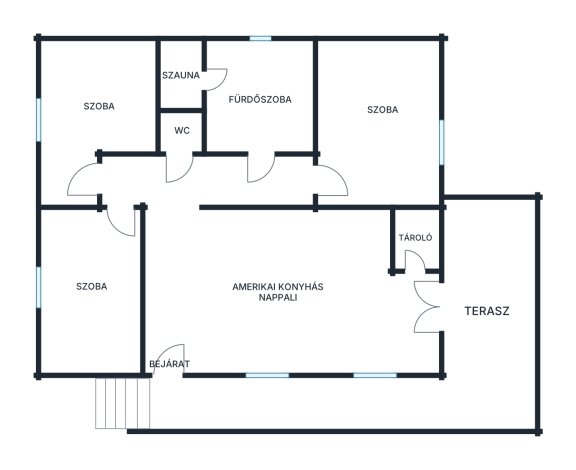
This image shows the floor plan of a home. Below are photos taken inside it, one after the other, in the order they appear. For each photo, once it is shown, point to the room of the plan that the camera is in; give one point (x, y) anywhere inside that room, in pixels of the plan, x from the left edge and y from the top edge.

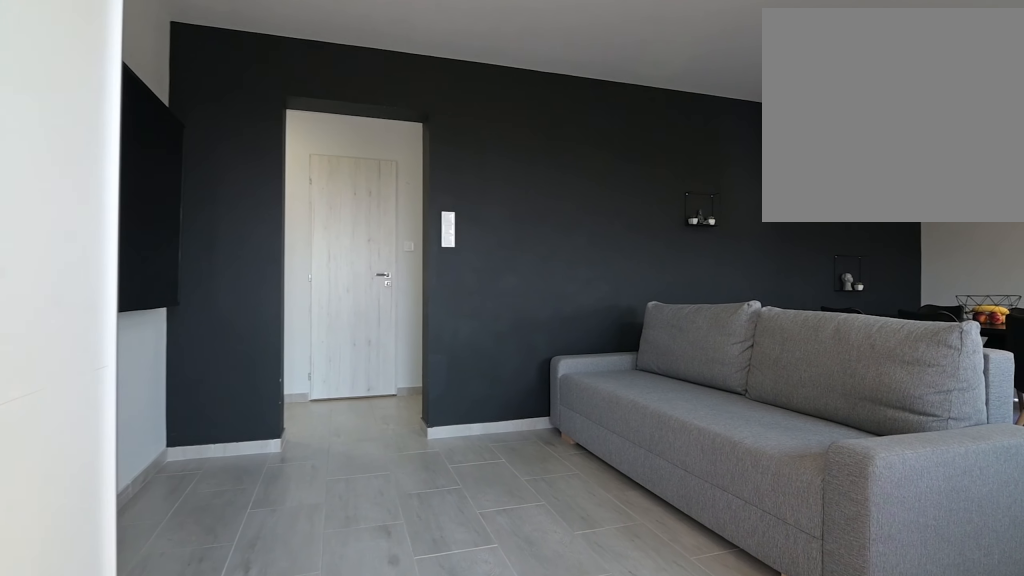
(215, 286)
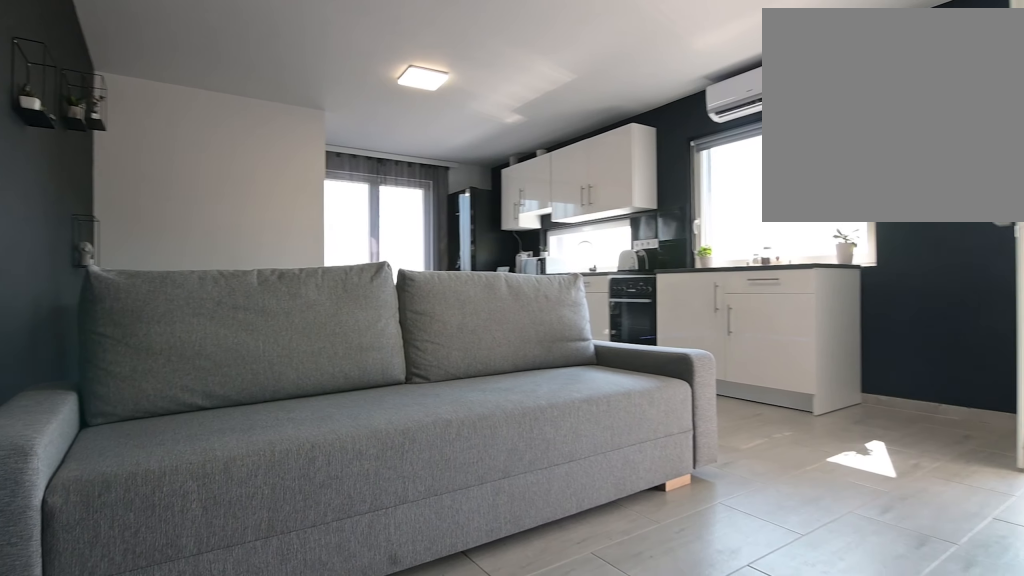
(215, 286)
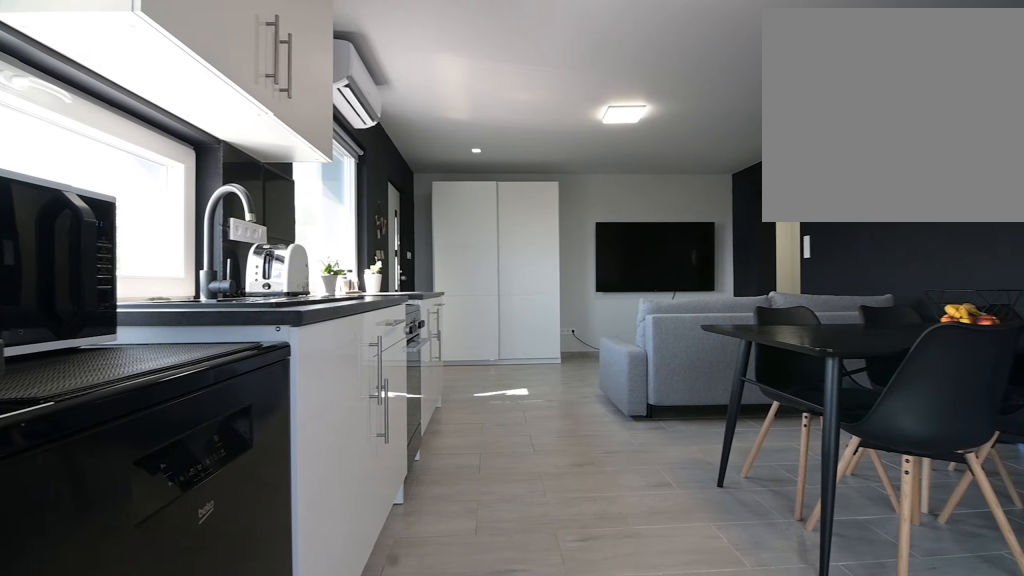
(215, 286)
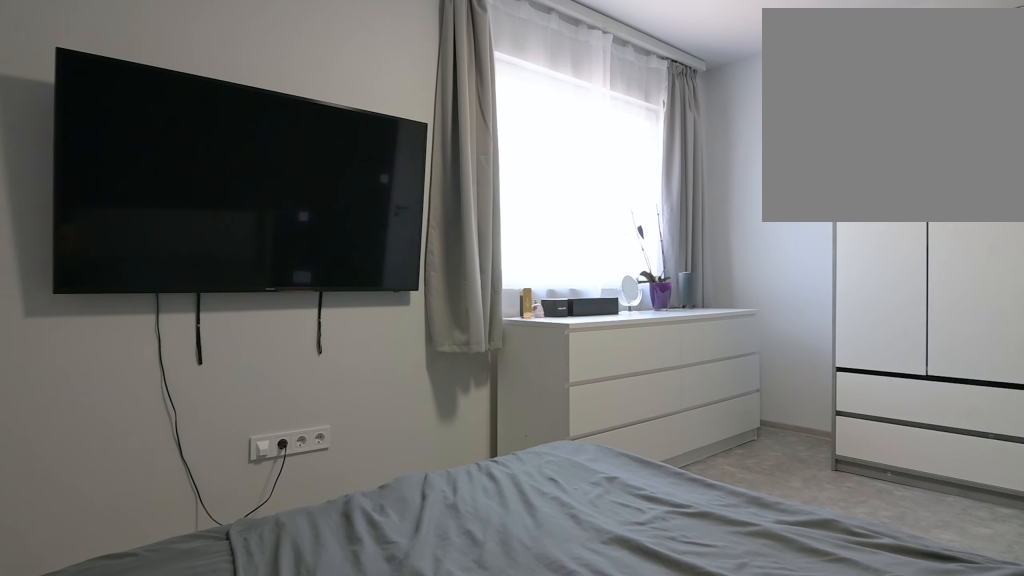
(374, 133)
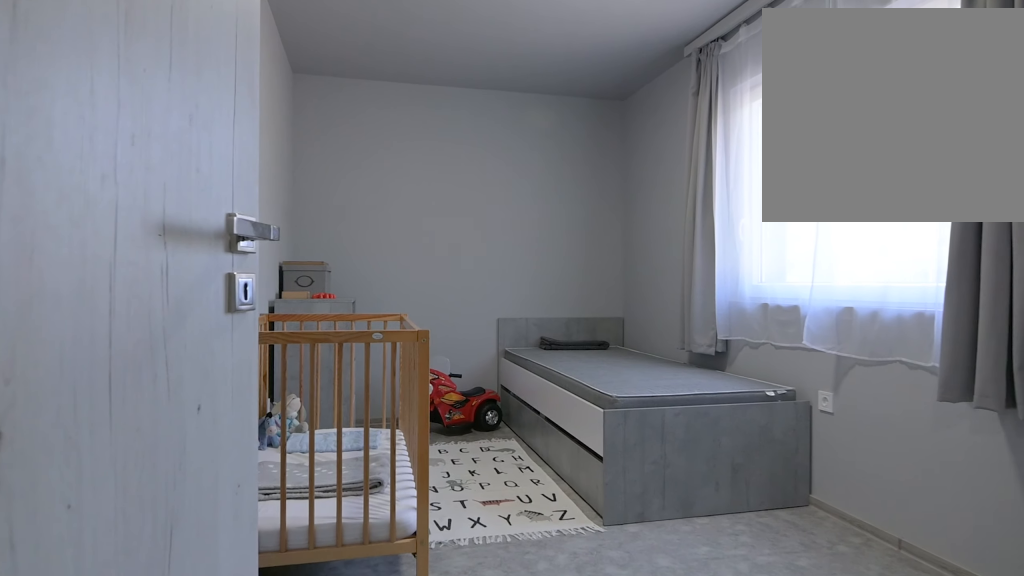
(94, 290)
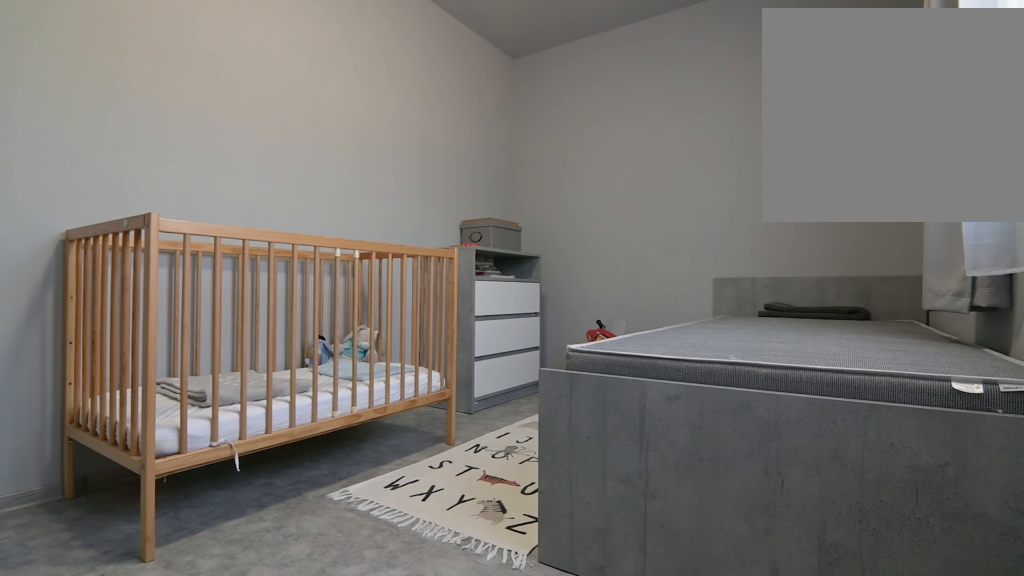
(94, 290)
